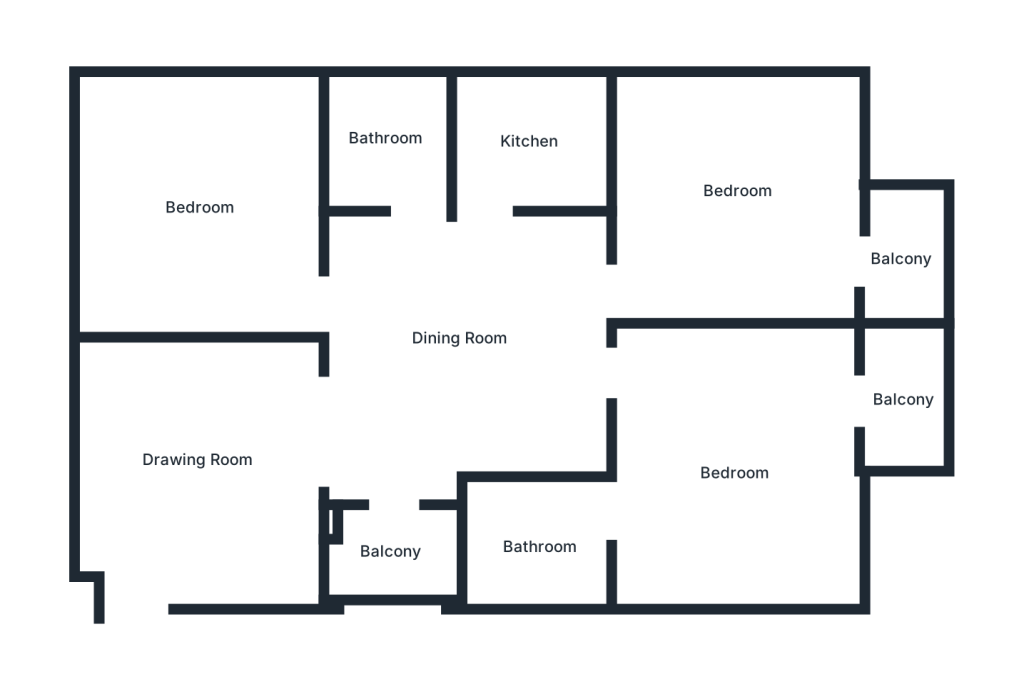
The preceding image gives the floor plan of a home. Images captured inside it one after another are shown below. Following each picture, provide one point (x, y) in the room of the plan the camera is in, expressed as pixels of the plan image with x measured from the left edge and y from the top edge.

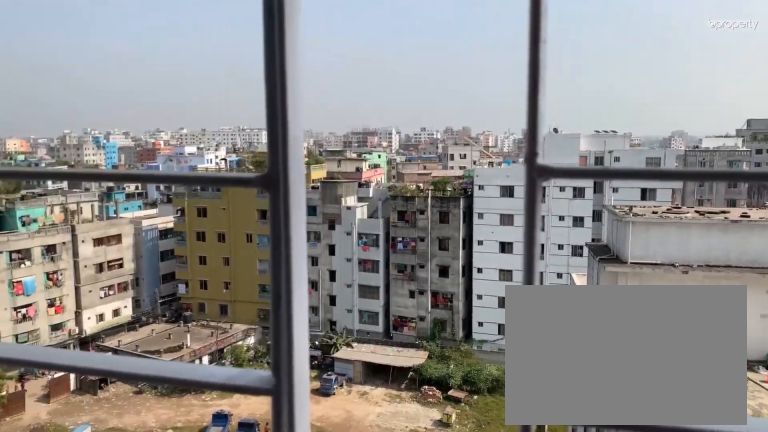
(902, 260)
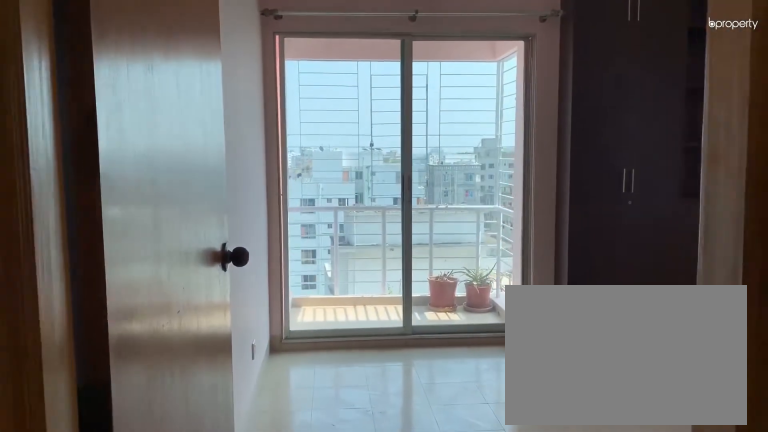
(734, 478)
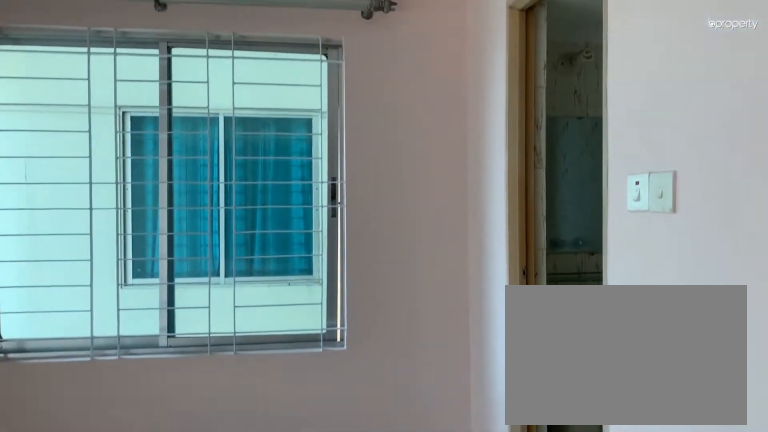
(734, 478)
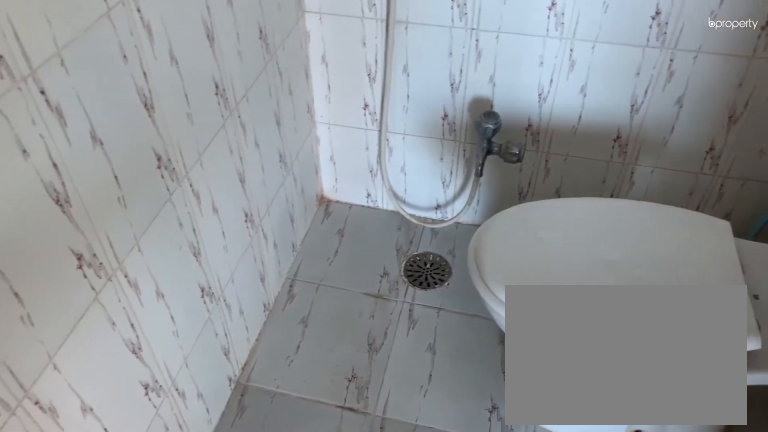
(533, 551)
